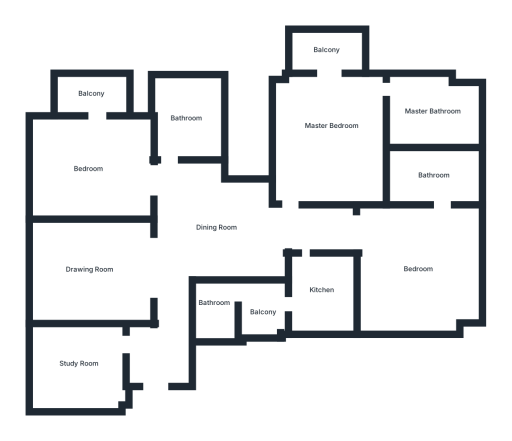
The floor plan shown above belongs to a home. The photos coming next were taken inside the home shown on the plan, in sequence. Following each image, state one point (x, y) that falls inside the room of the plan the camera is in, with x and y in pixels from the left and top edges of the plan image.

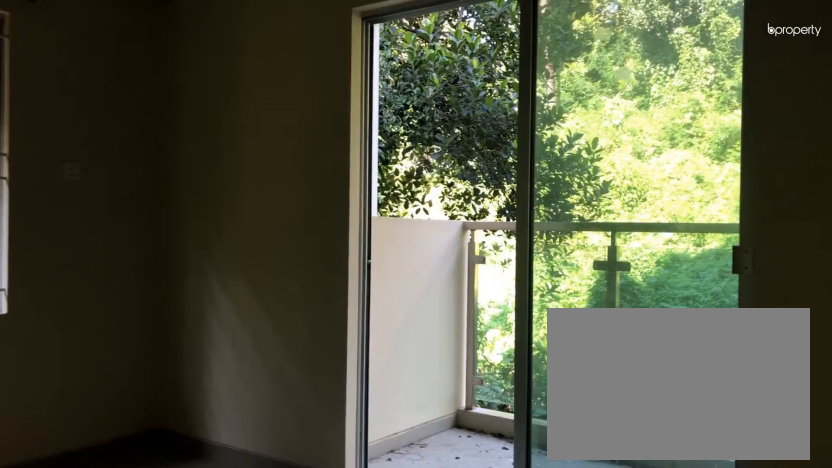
(88, 169)
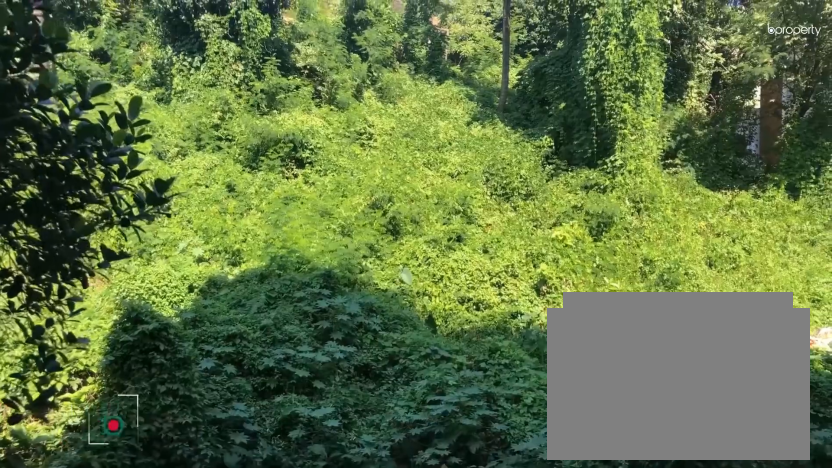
(91, 94)
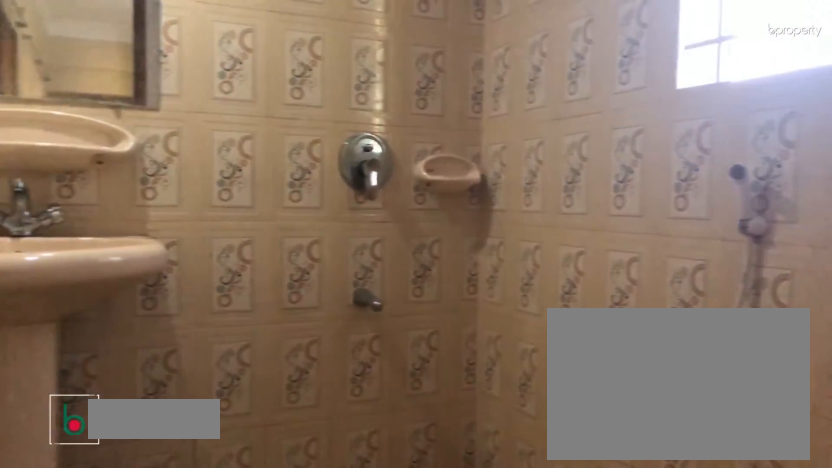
(186, 117)
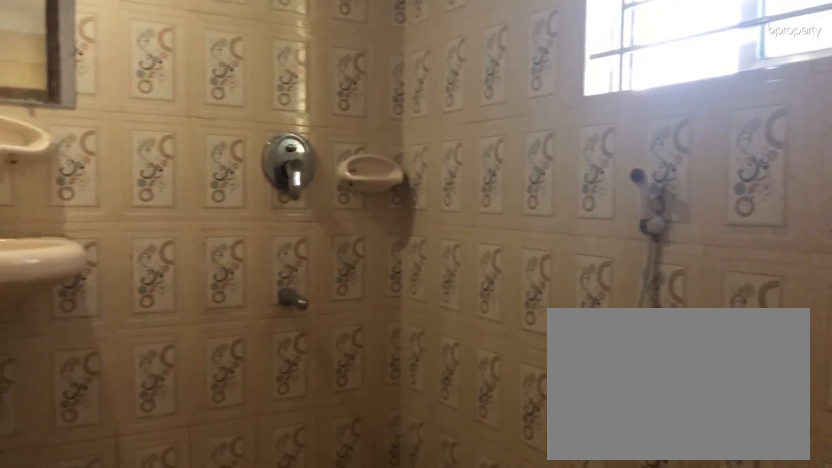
(186, 117)
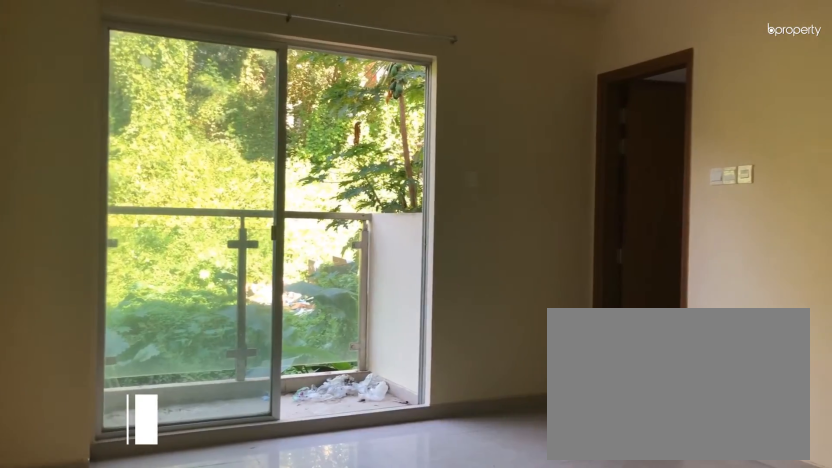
(333, 126)
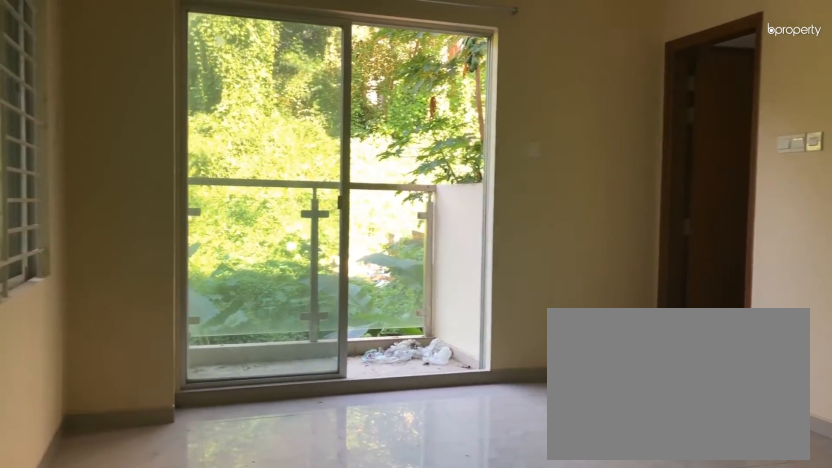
(333, 126)
